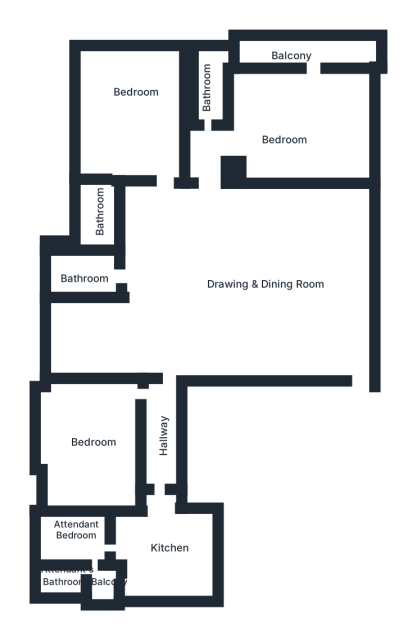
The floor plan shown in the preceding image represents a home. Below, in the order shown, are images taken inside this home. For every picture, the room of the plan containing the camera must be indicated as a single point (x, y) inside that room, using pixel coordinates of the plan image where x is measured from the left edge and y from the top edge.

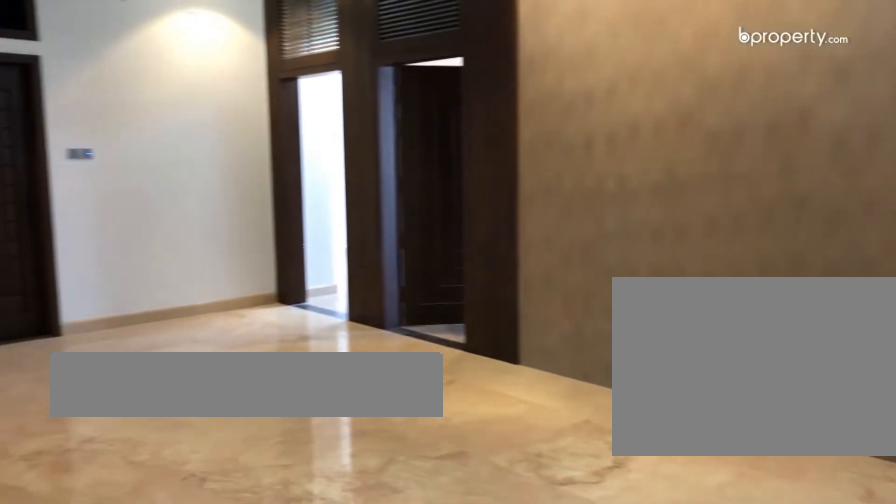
(312, 309)
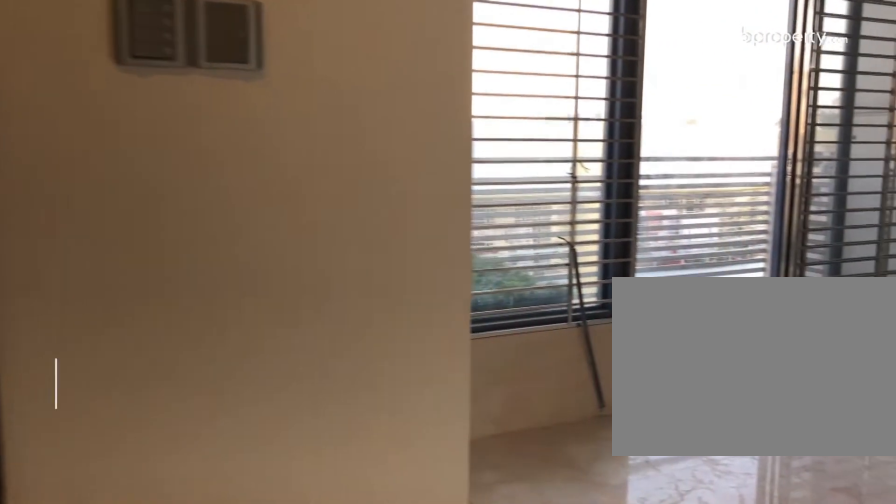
(300, 122)
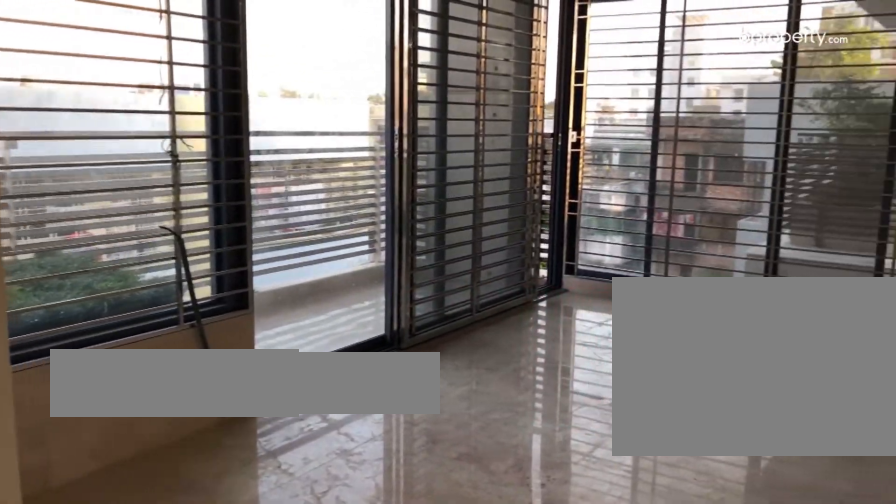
(300, 122)
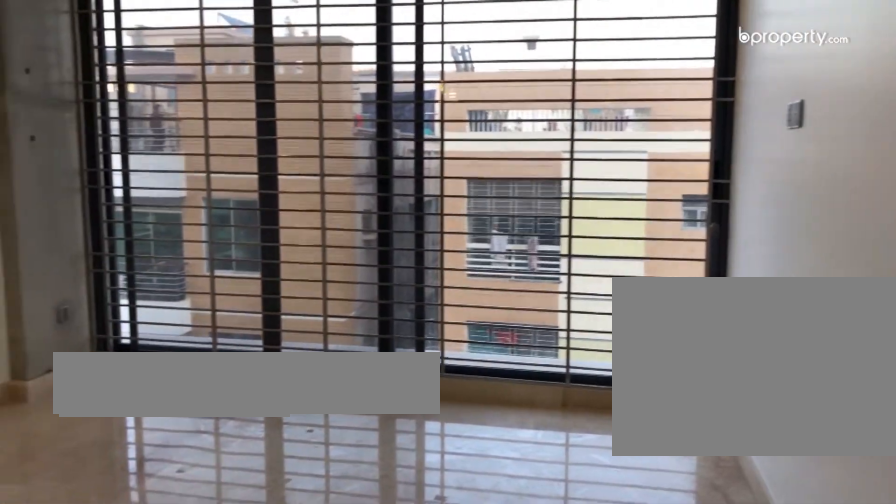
(131, 117)
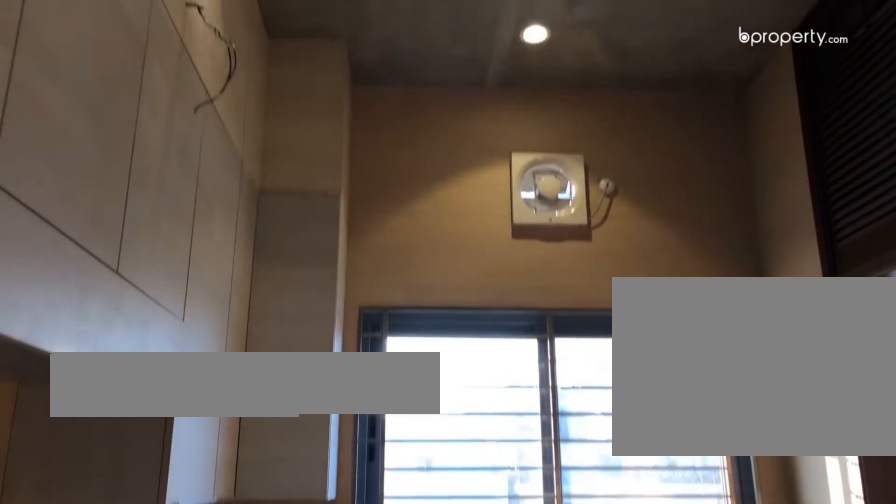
(165, 552)
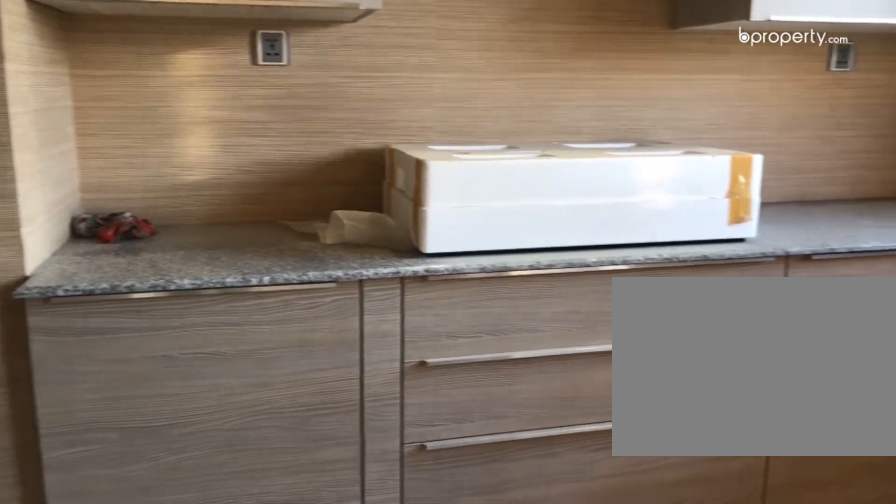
(162, 546)
